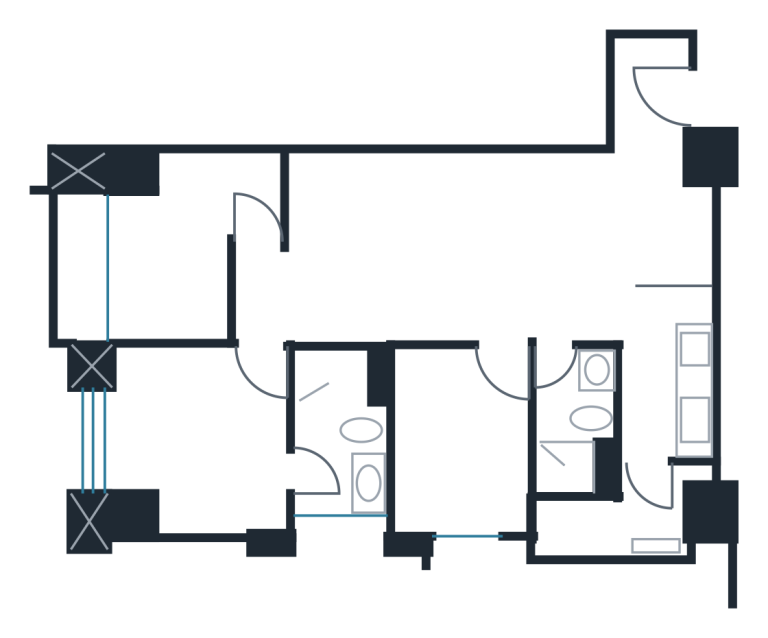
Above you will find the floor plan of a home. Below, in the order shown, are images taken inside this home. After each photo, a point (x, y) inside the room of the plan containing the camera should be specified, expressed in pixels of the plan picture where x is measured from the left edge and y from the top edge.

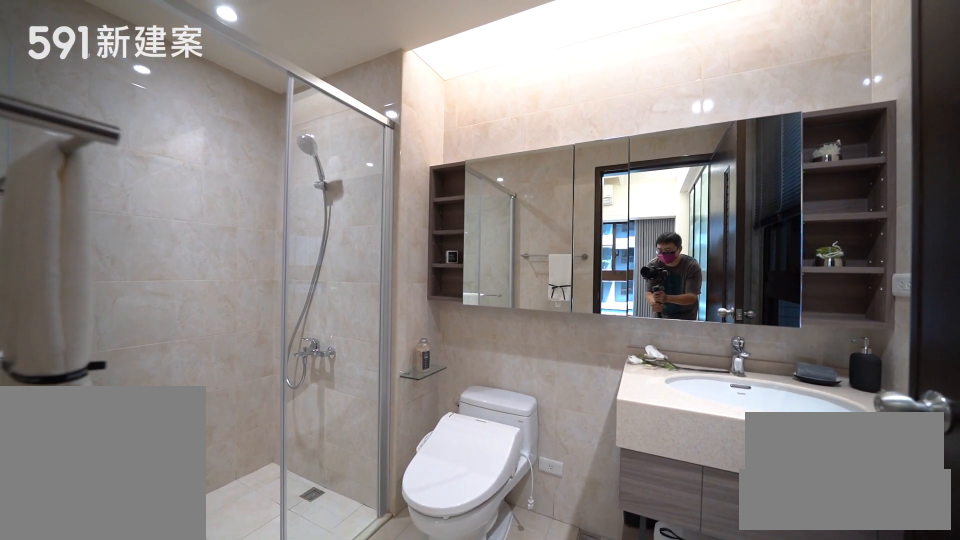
(338, 438)
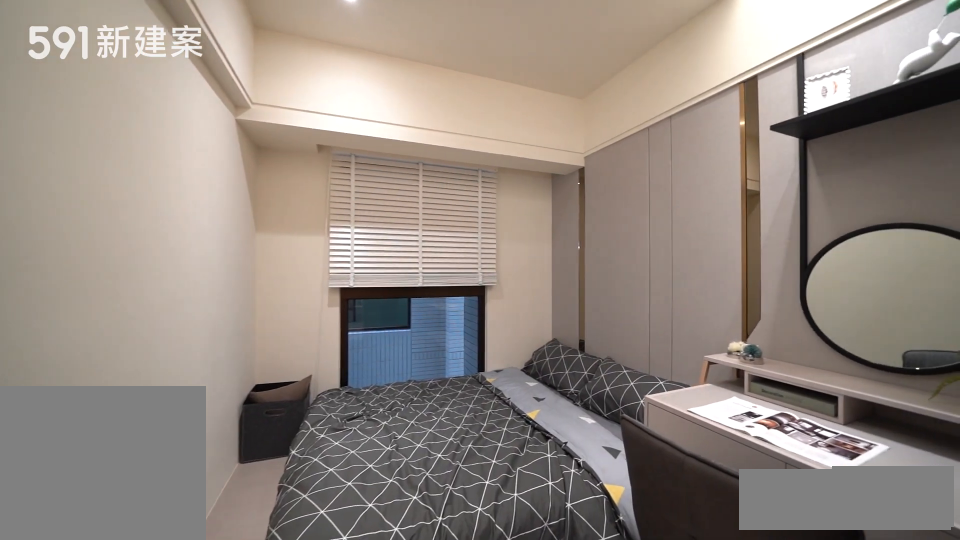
(457, 446)
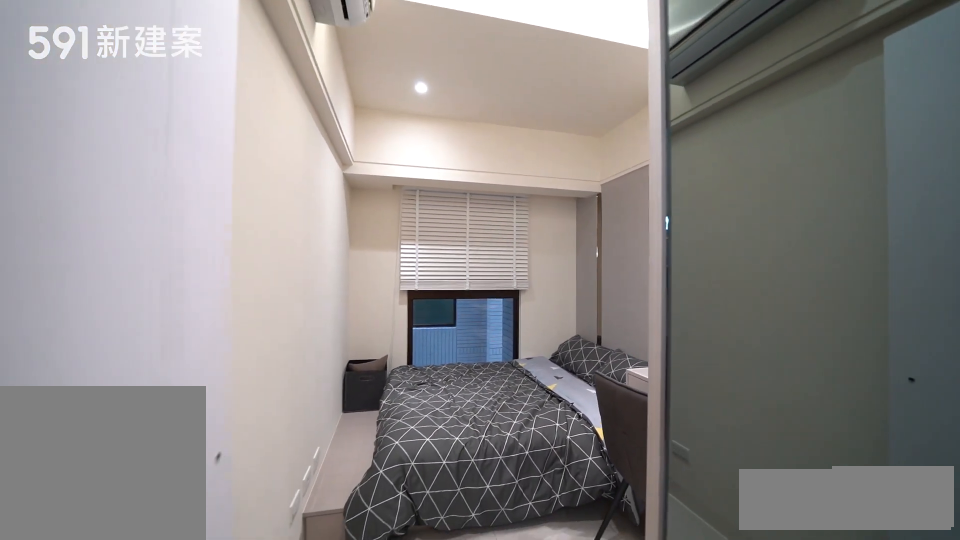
(457, 446)
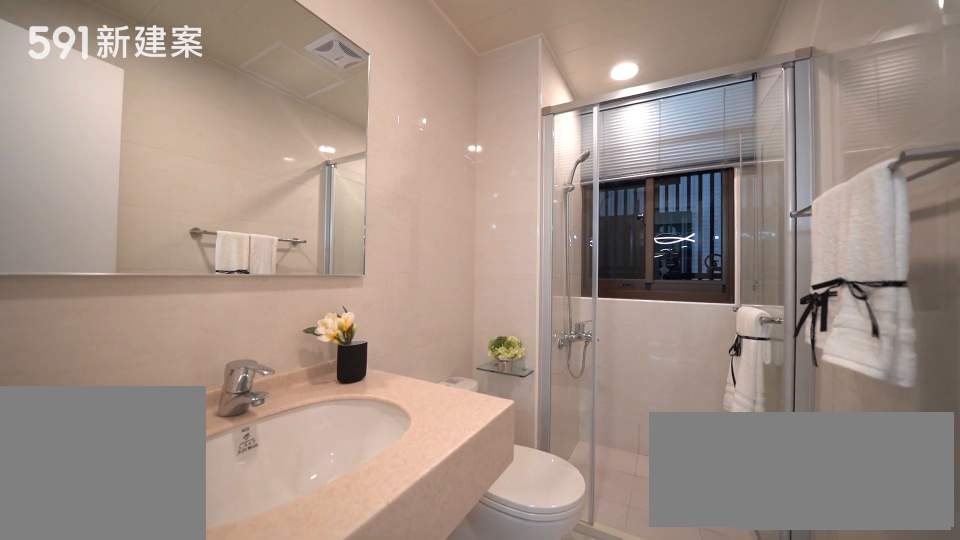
(578, 426)
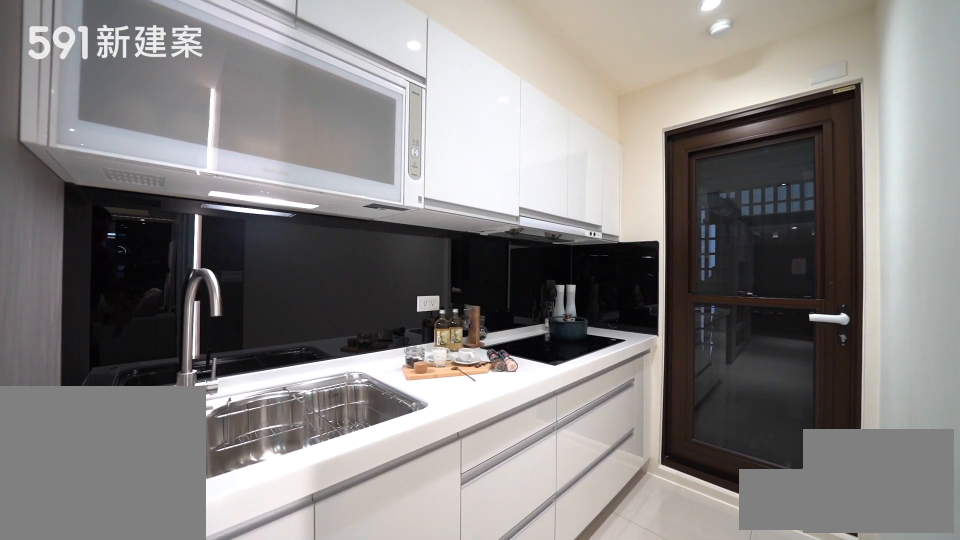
(659, 376)
